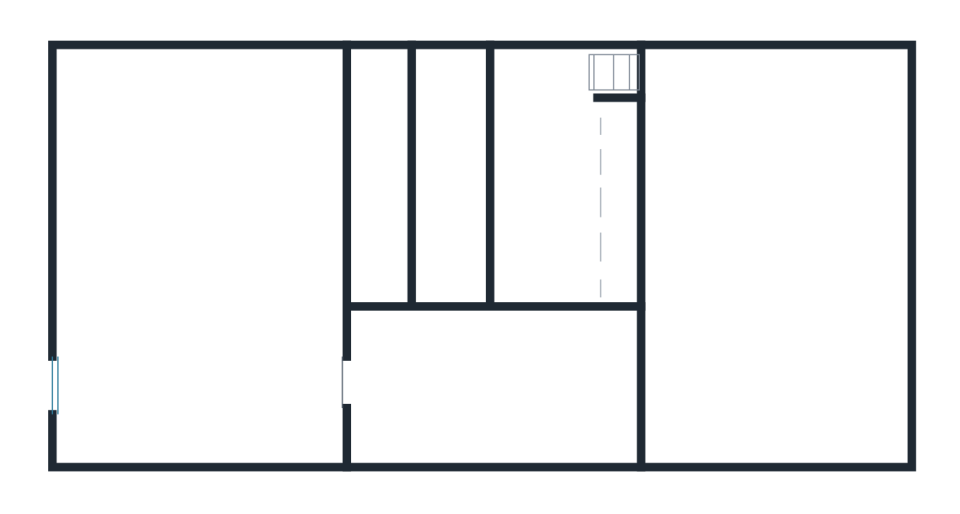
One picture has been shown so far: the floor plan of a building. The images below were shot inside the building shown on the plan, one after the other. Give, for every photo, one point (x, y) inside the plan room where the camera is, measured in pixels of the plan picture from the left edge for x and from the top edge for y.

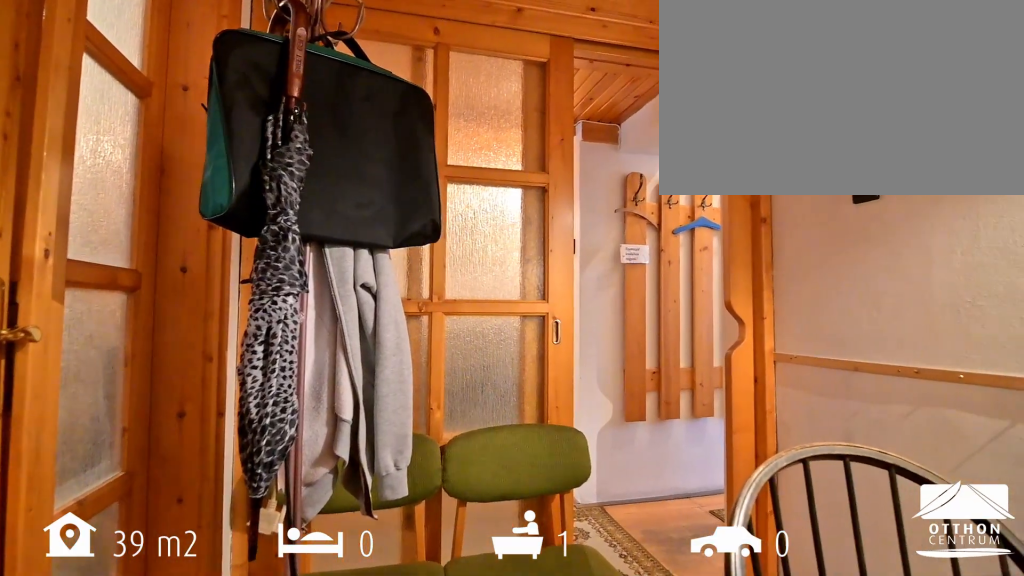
(553, 191)
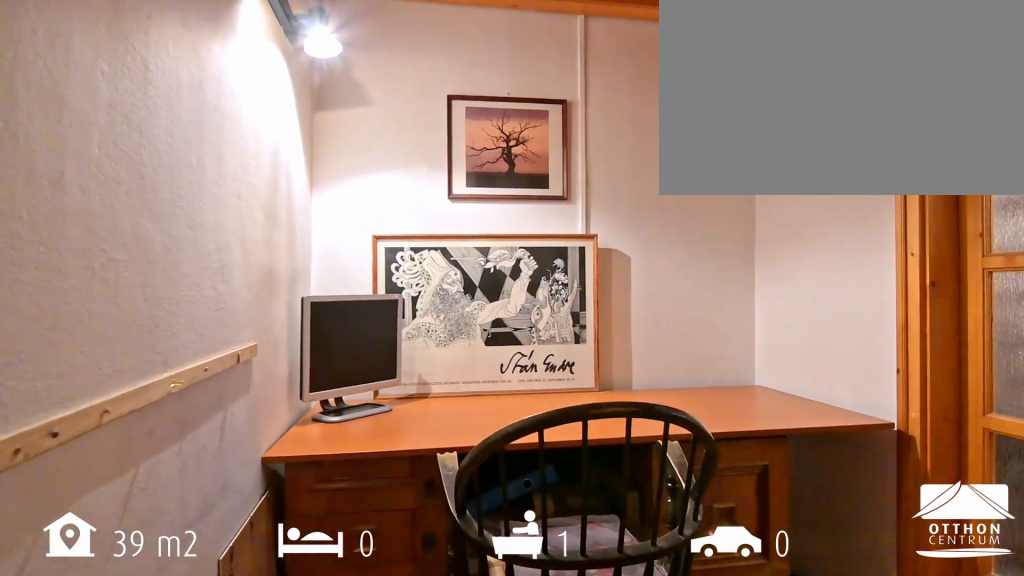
(553, 191)
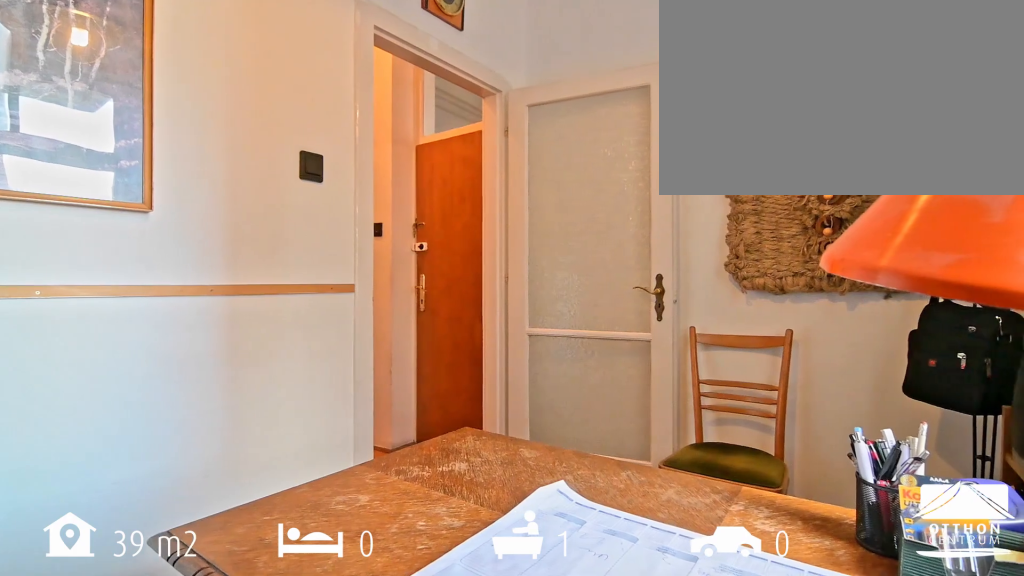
(282, 236)
